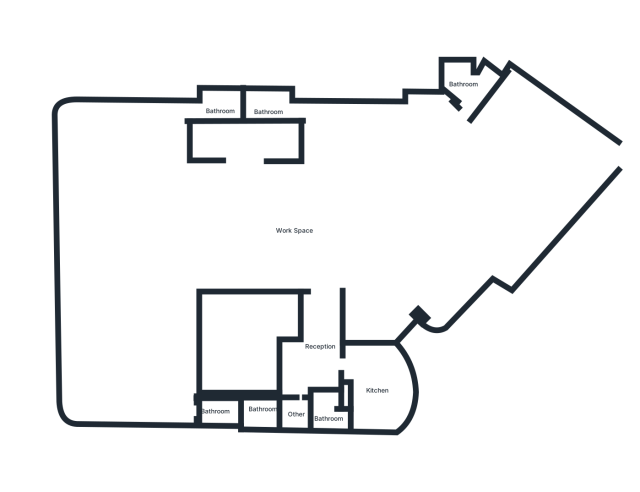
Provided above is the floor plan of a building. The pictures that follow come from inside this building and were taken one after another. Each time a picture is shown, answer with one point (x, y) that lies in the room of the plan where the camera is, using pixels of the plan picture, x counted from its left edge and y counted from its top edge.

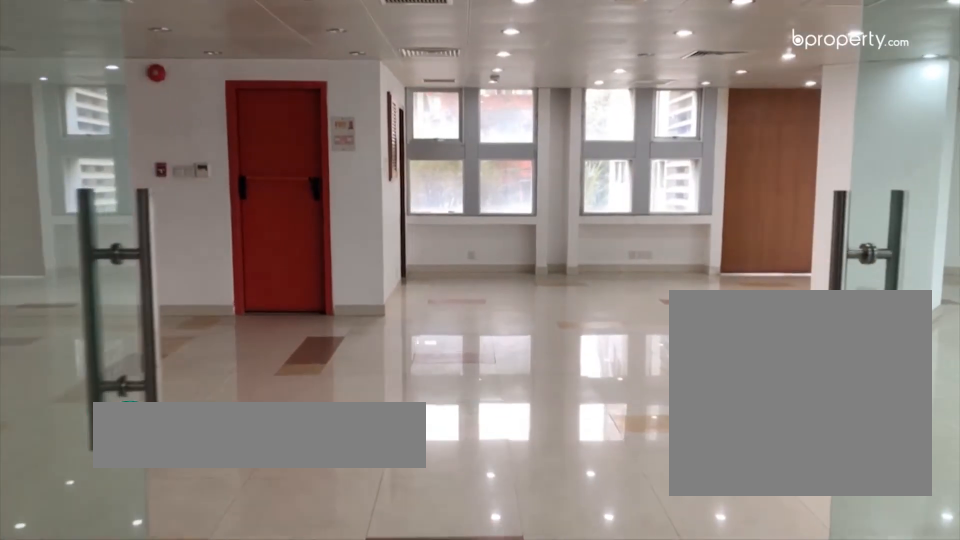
(294, 231)
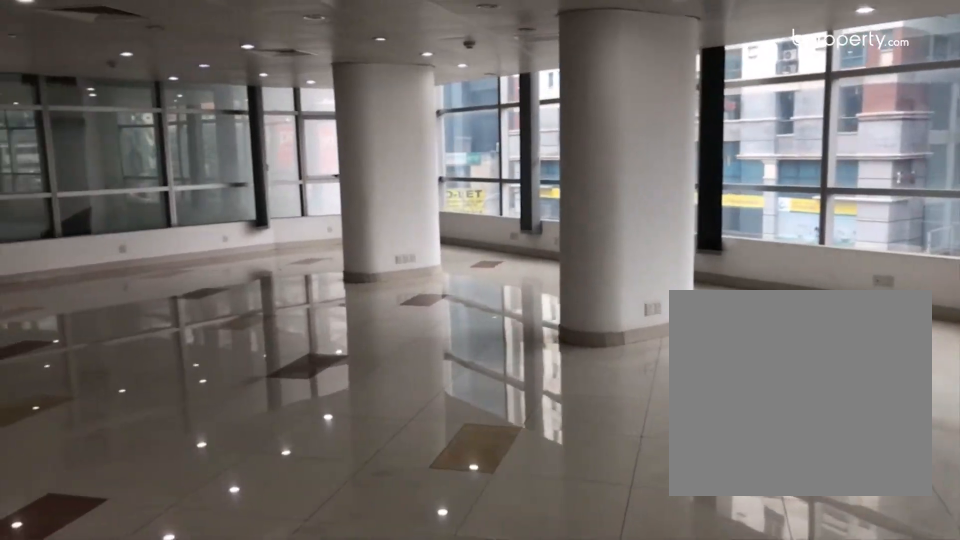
(294, 231)
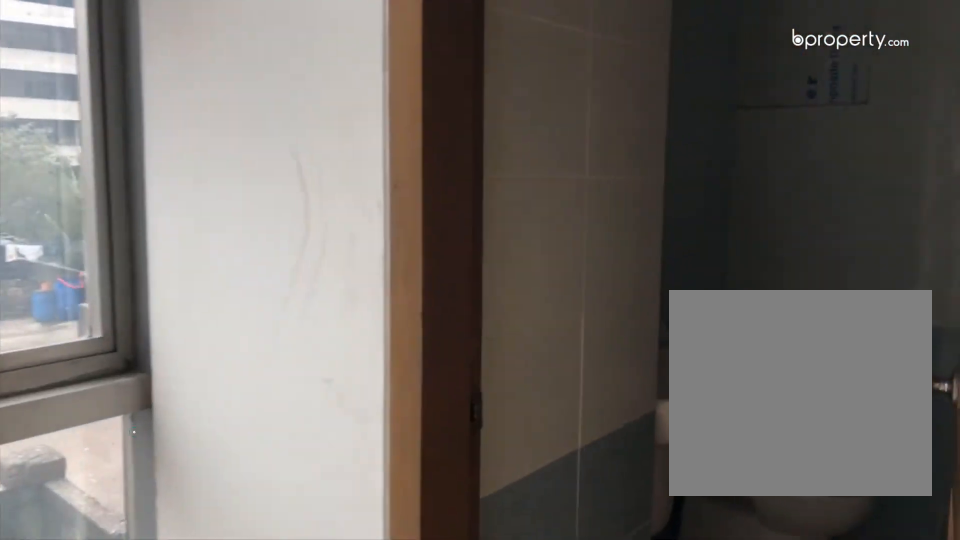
(199, 110)
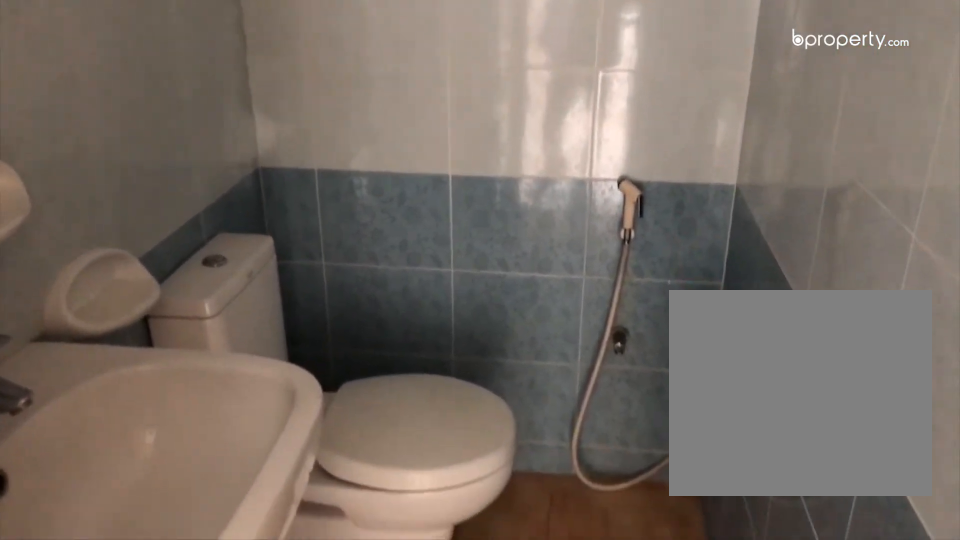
(221, 110)
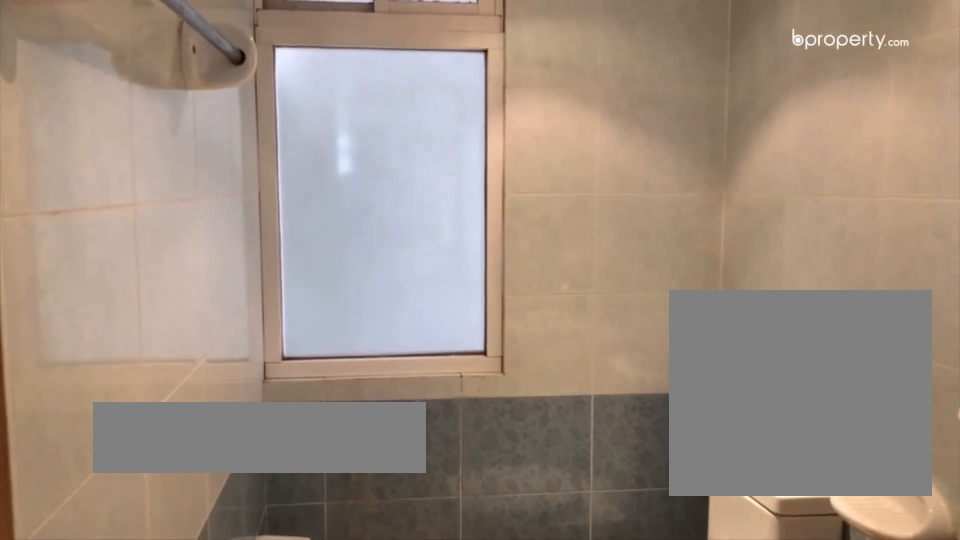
(214, 412)
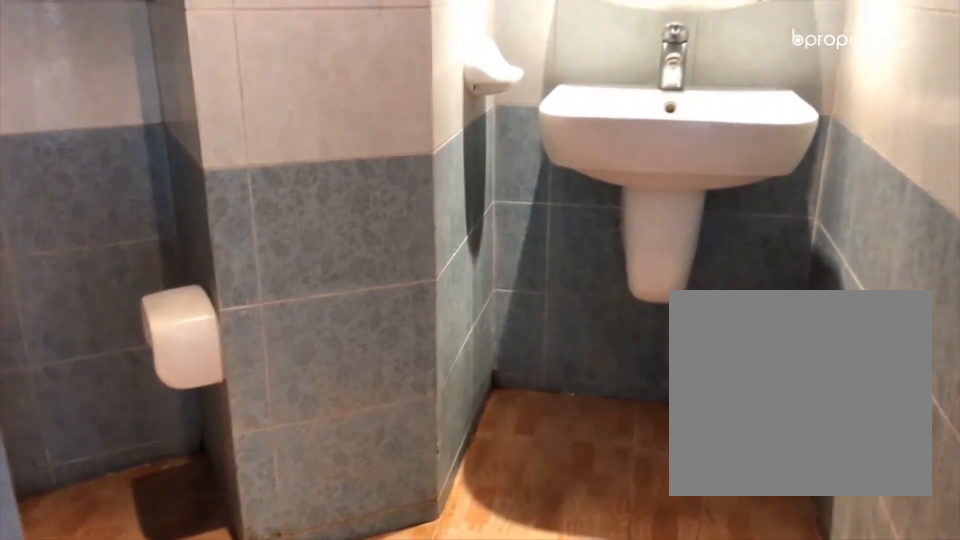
(458, 74)
